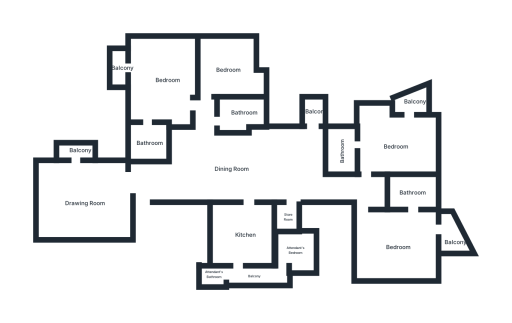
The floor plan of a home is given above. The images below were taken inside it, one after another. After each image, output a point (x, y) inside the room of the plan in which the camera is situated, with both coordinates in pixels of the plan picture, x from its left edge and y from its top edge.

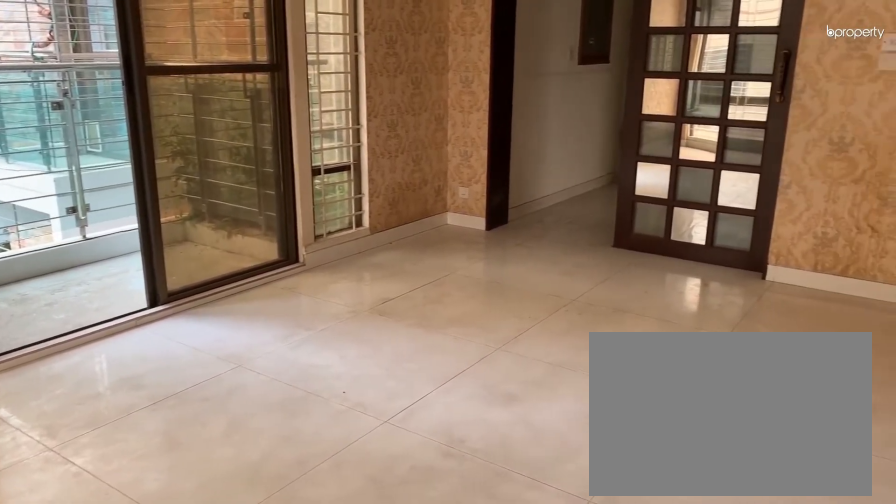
(83, 206)
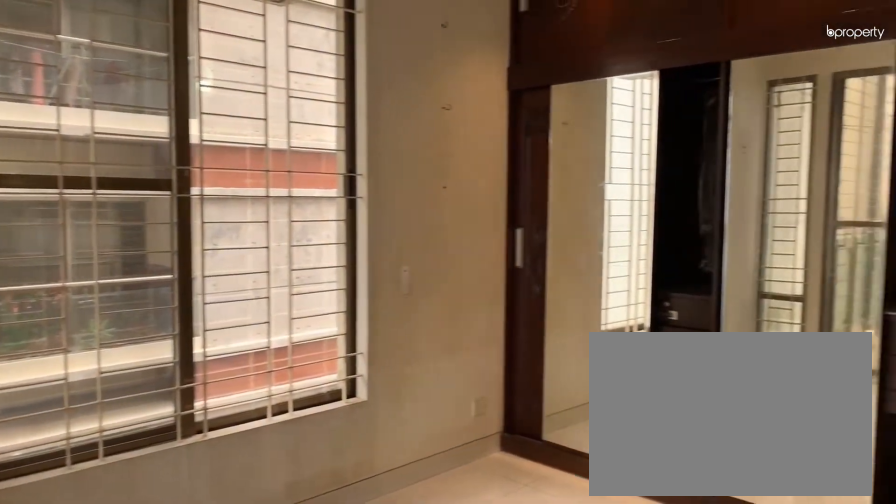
(396, 143)
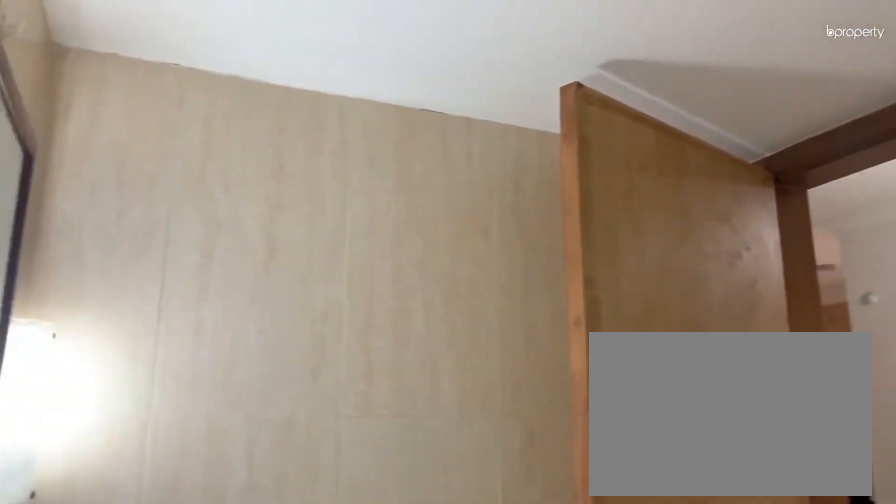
(239, 115)
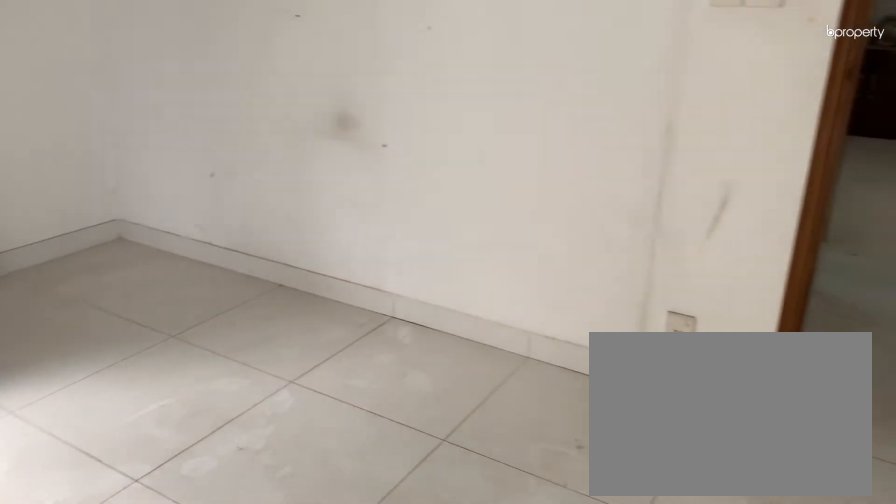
(229, 70)
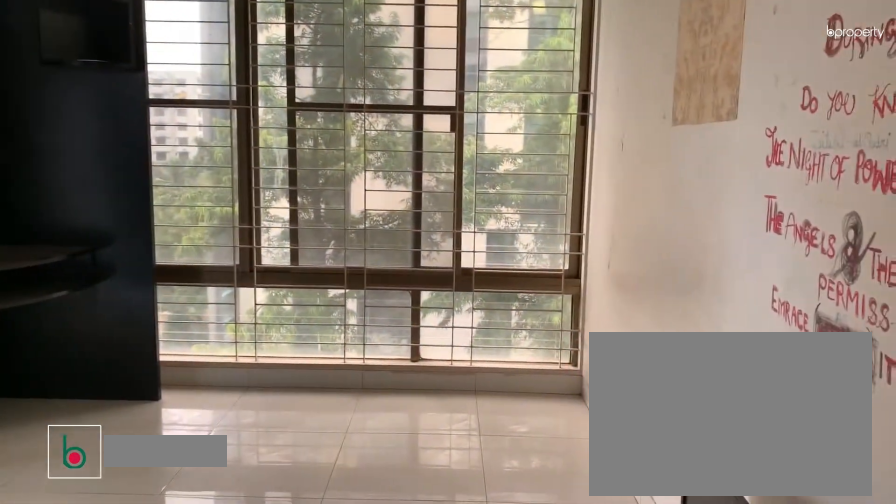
(168, 80)
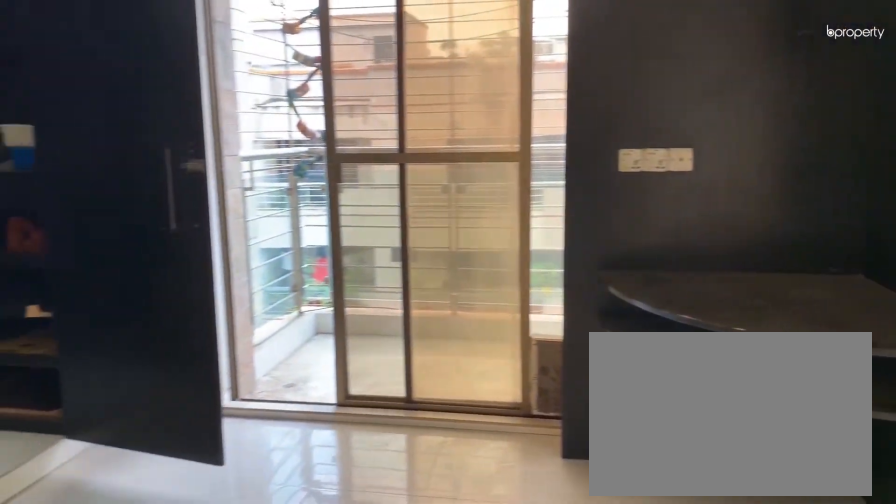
(168, 80)
